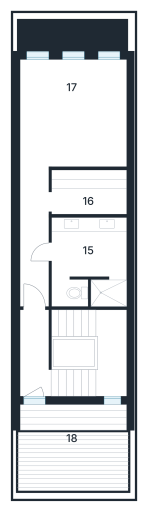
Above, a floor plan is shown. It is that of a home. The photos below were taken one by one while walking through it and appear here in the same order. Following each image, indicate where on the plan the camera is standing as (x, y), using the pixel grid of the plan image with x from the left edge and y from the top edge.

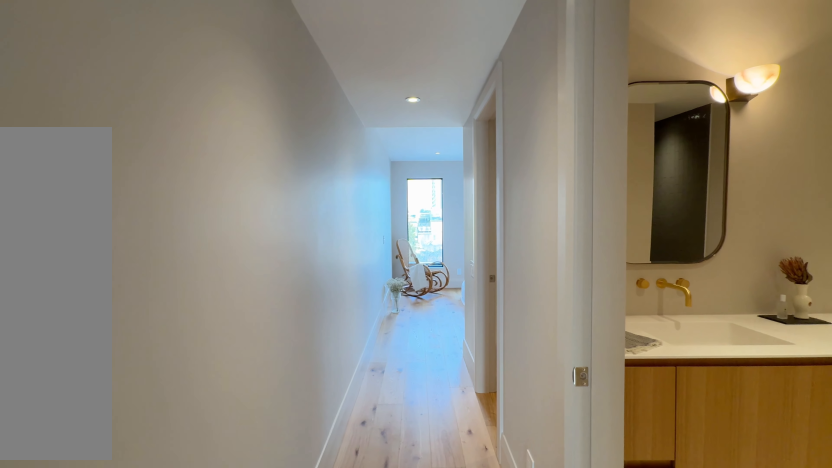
(35, 282)
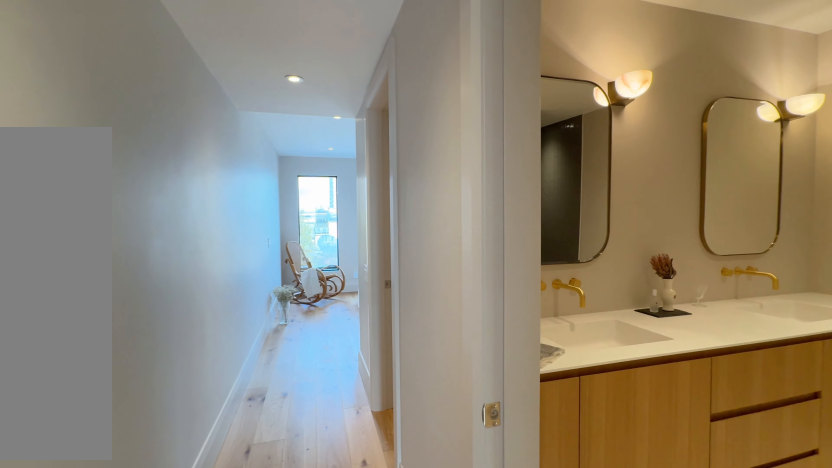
(35, 266)
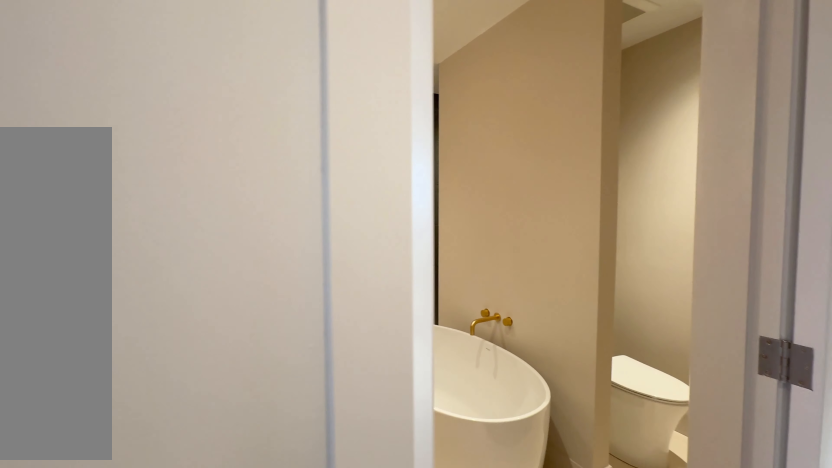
(34, 237)
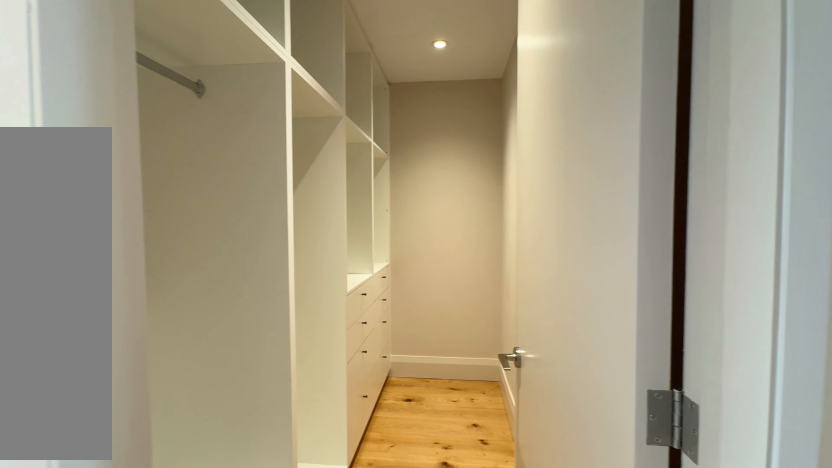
(31, 197)
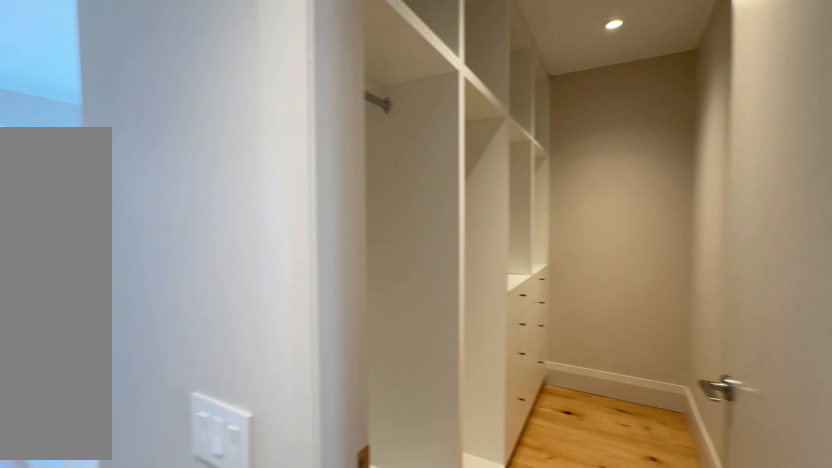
(32, 184)
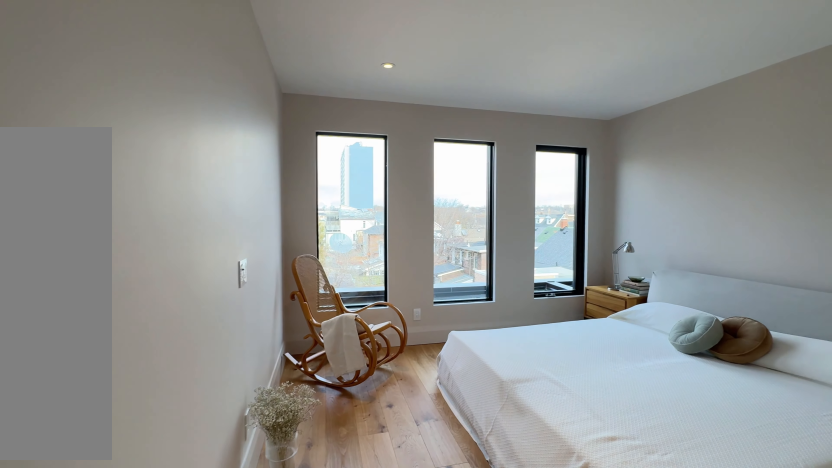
(33, 165)
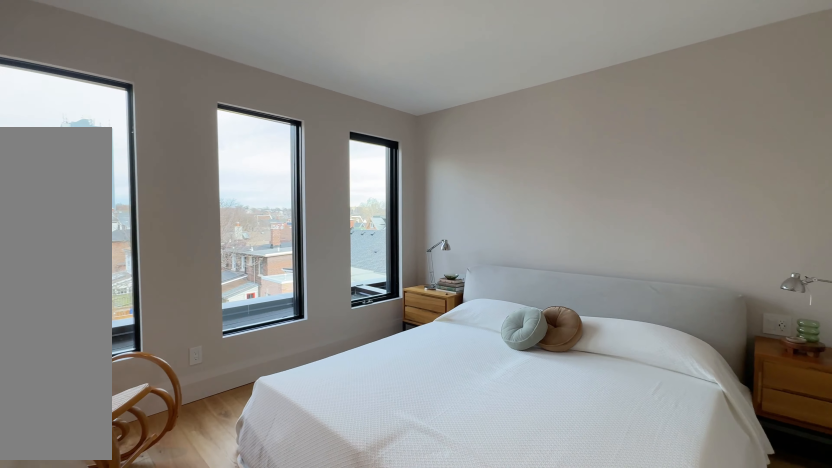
(35, 150)
